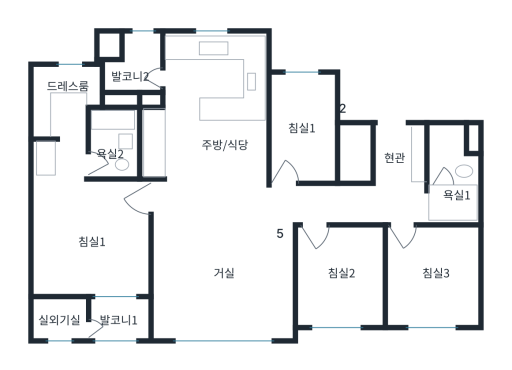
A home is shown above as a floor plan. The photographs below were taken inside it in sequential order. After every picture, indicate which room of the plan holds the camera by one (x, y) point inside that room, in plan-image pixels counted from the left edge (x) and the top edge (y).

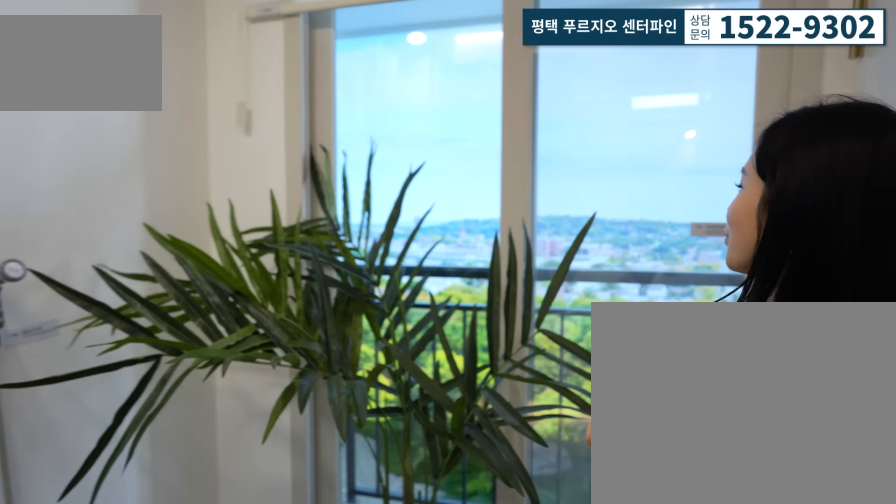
(112, 320)
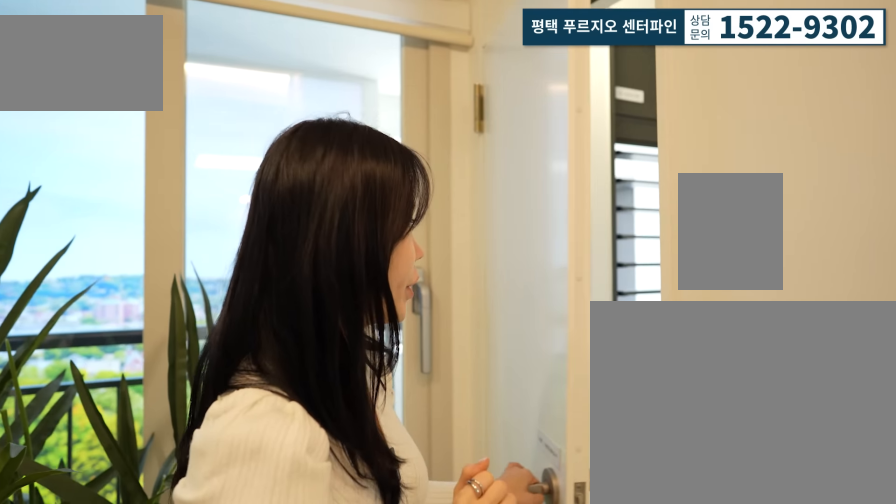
(112, 312)
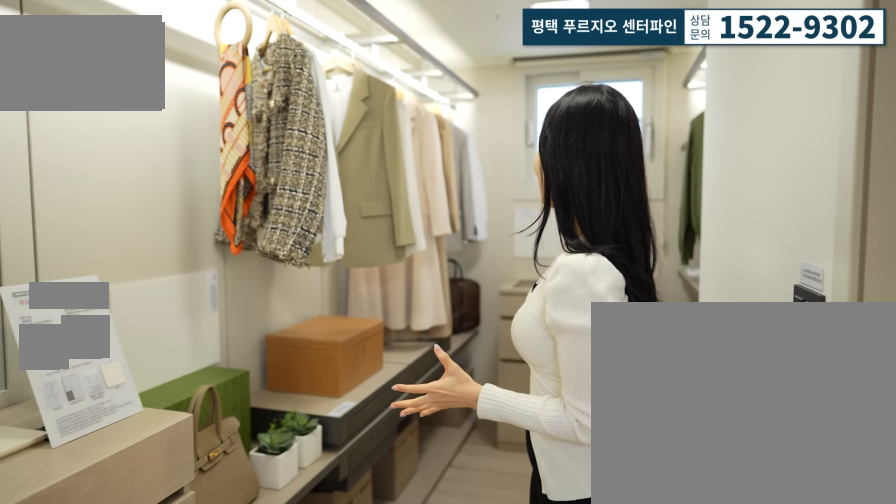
(62, 110)
